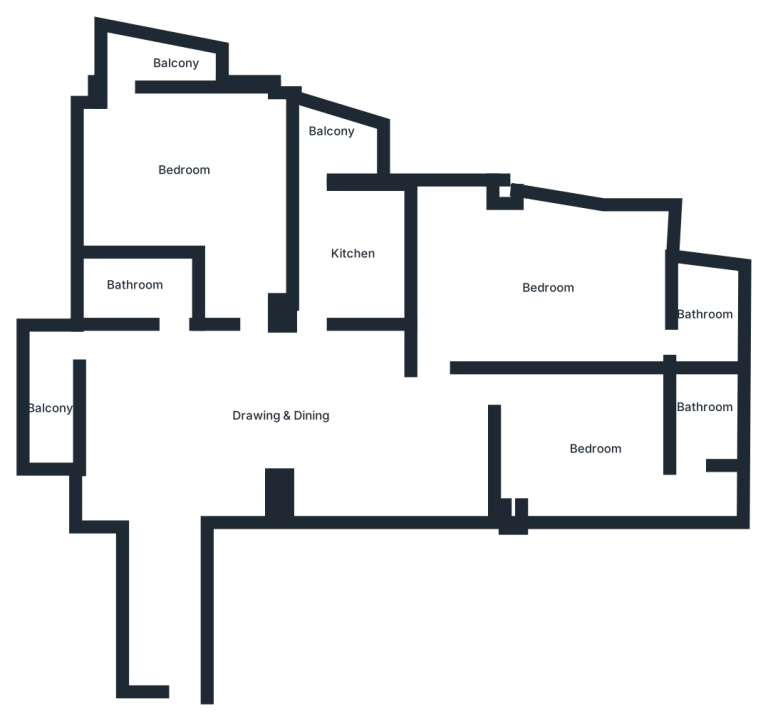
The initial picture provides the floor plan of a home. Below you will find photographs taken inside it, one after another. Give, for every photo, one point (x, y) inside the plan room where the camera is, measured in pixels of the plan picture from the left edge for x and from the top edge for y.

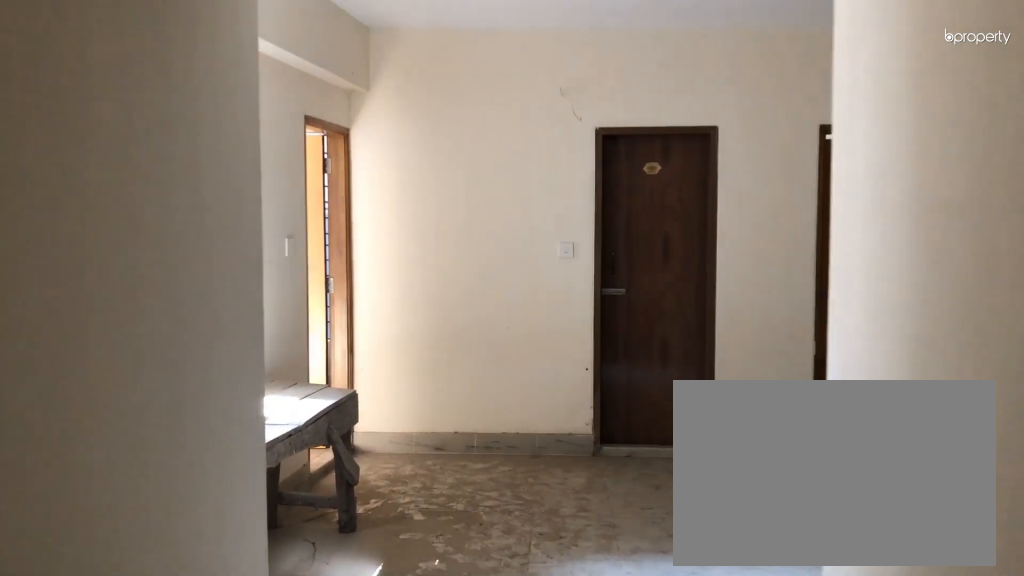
(174, 584)
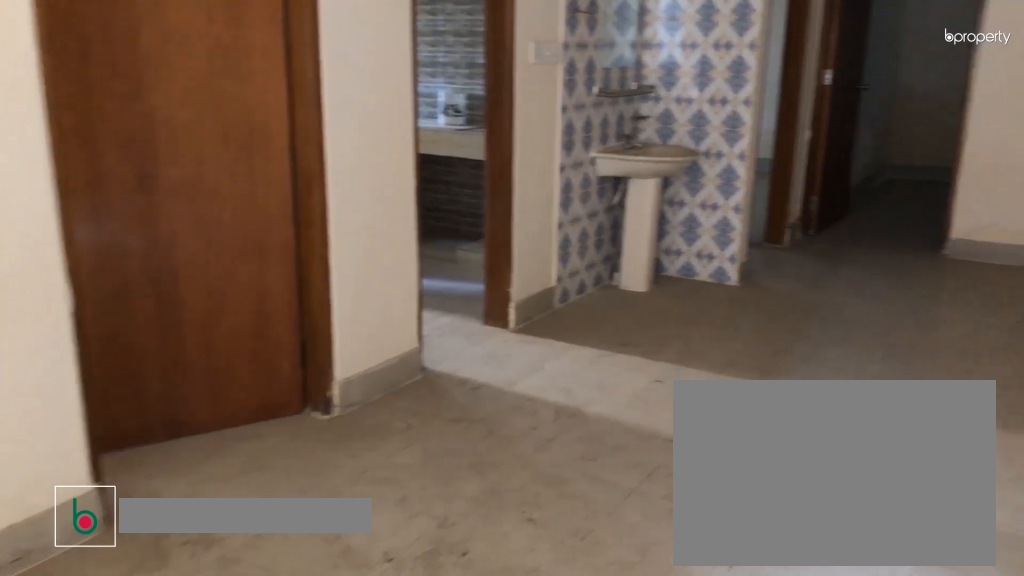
(282, 405)
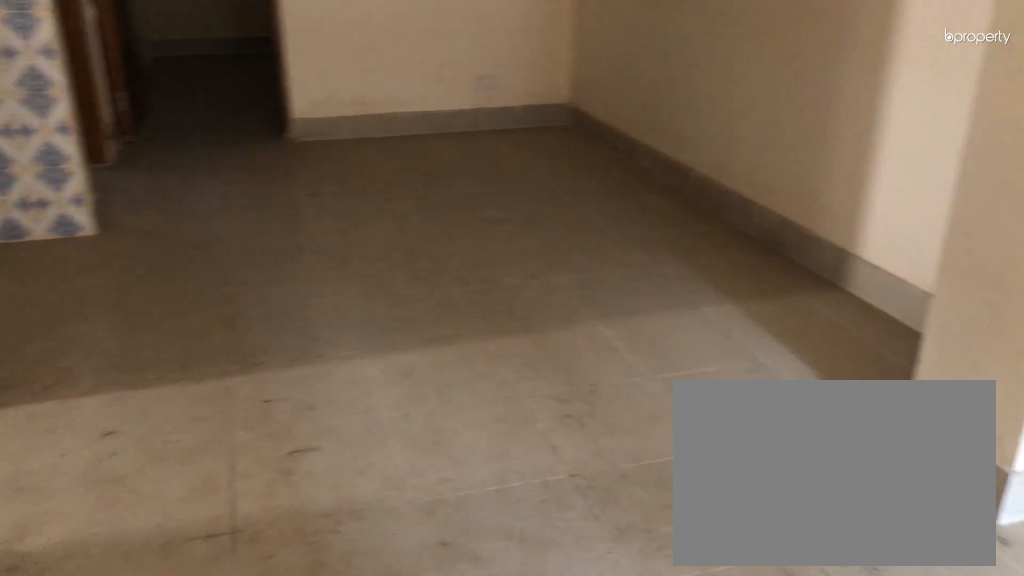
(283, 405)
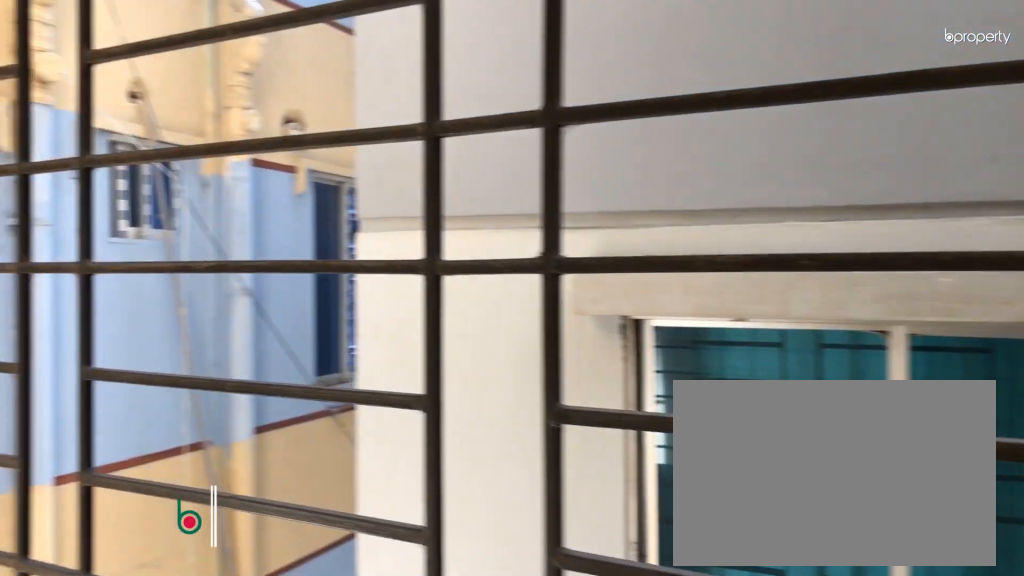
(52, 401)
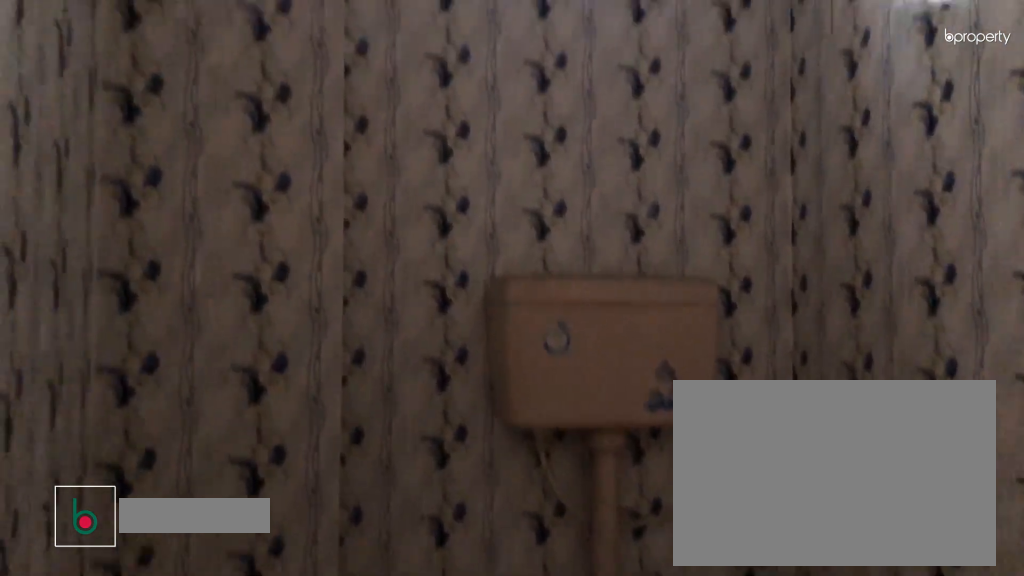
(132, 289)
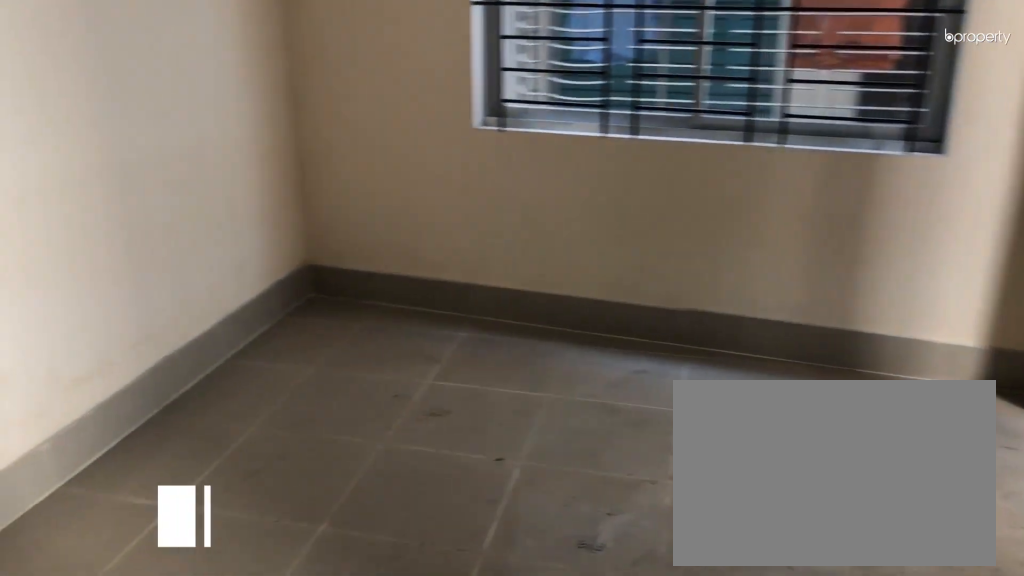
(189, 173)
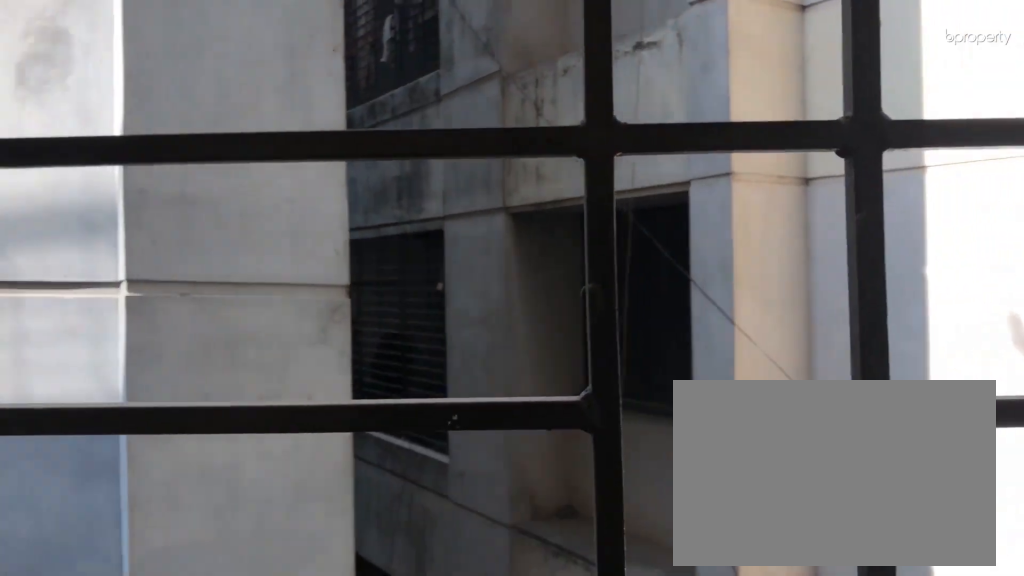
(150, 61)
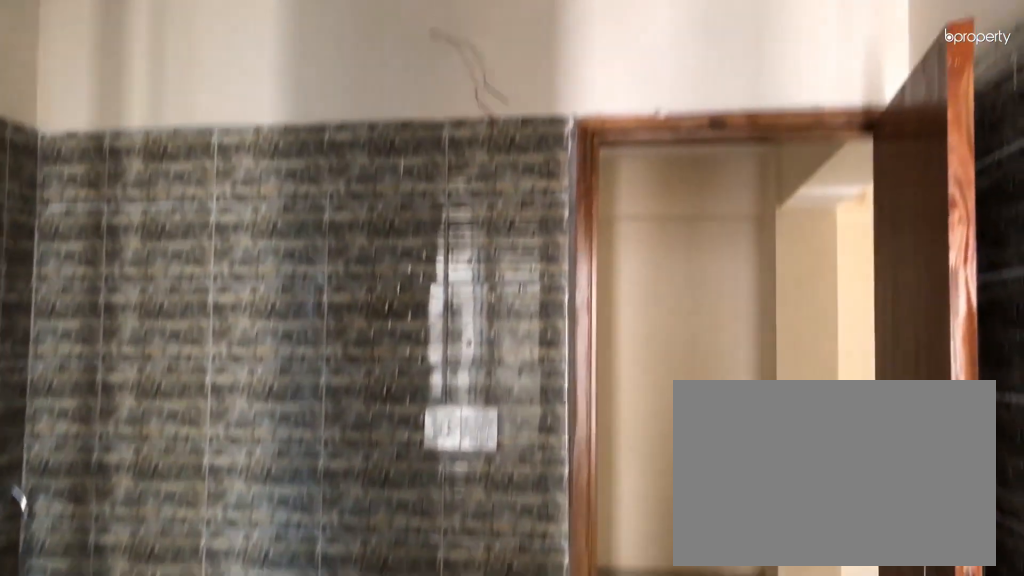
(353, 250)
